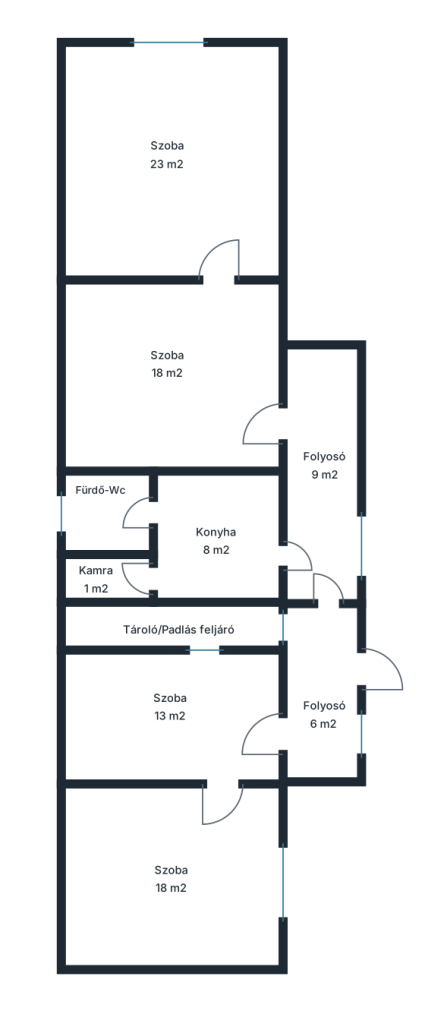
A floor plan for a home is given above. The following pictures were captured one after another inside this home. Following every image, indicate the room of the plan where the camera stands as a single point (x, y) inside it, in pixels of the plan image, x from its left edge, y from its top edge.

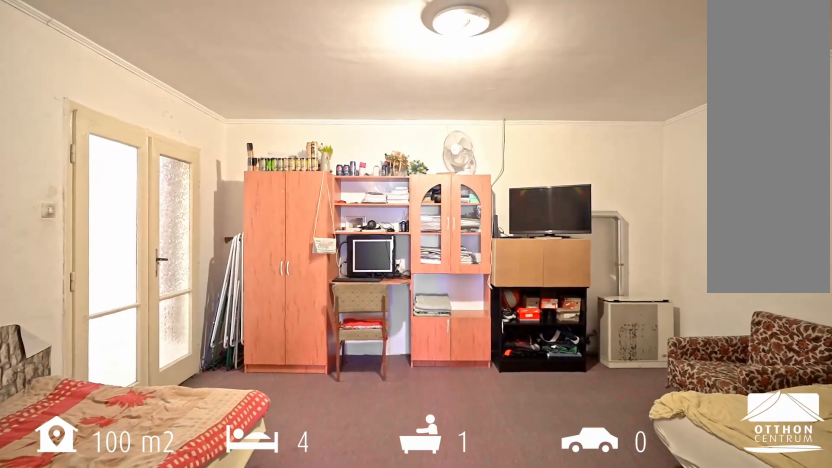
(174, 384)
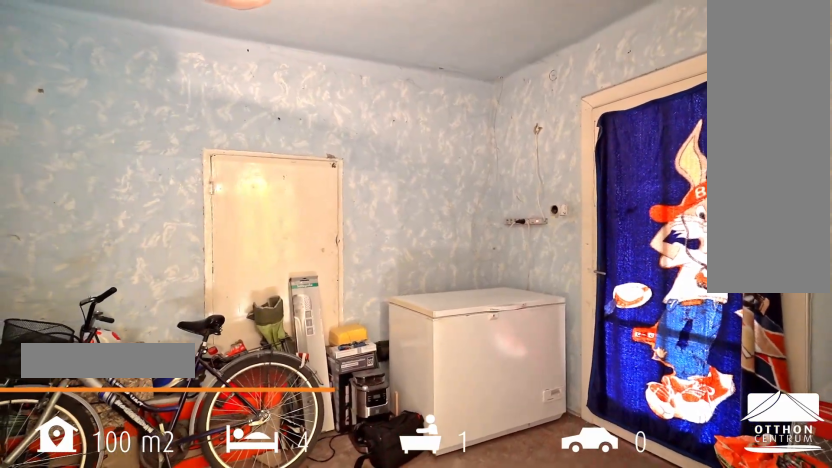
(160, 724)
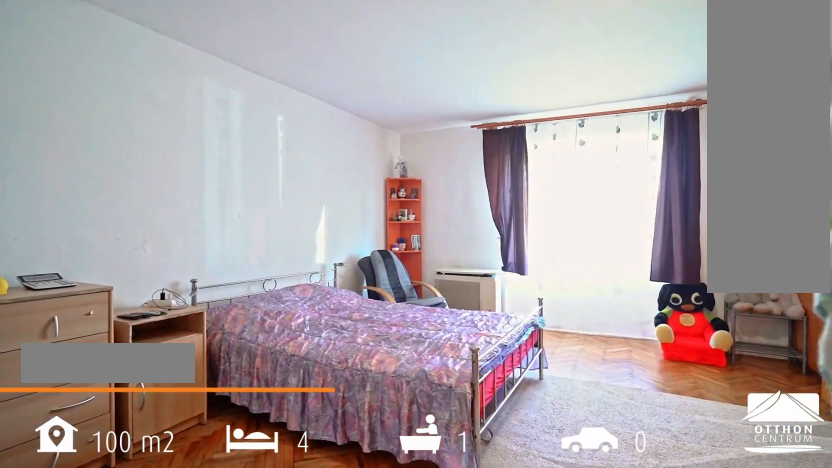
(170, 160)
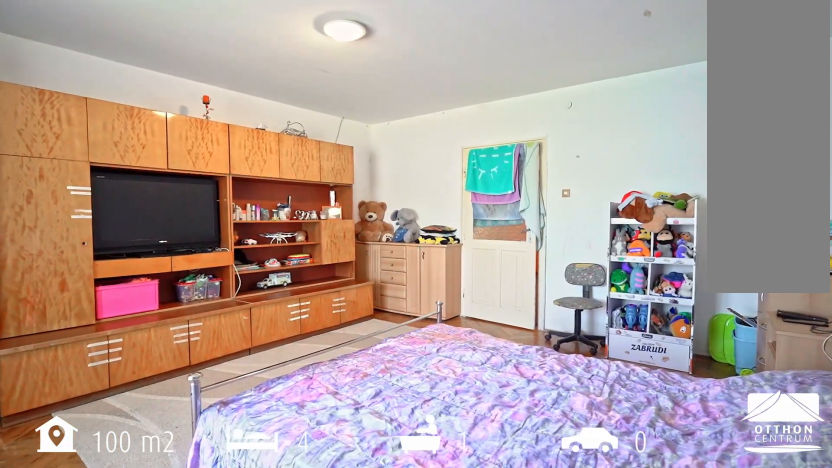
(171, 159)
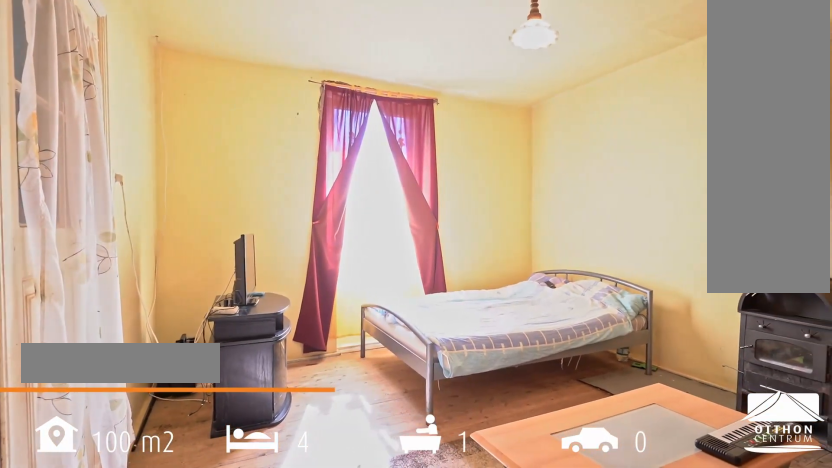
(164, 868)
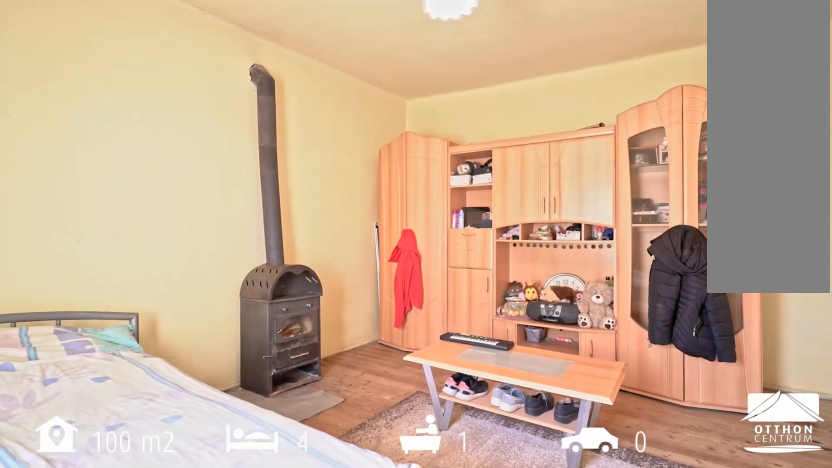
(163, 868)
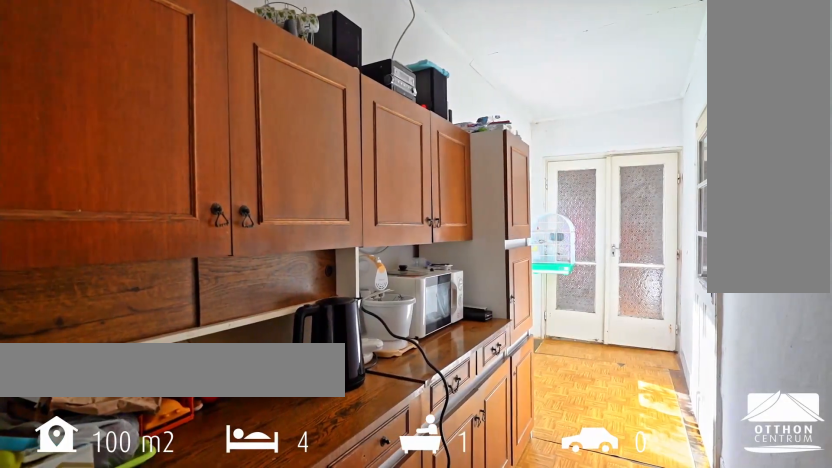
(321, 470)
